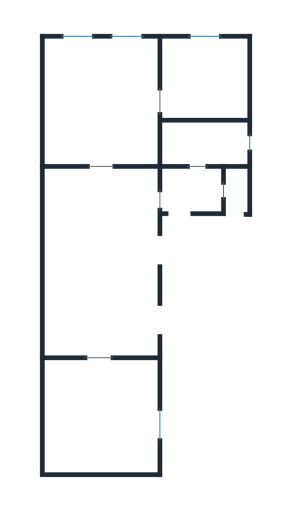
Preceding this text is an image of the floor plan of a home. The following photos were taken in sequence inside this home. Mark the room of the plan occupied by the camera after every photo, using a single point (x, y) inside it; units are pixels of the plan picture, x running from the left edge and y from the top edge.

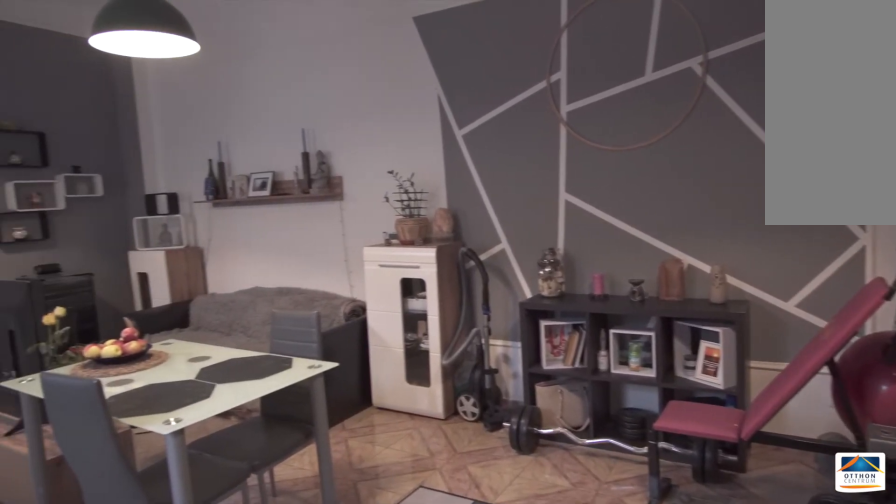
(94, 262)
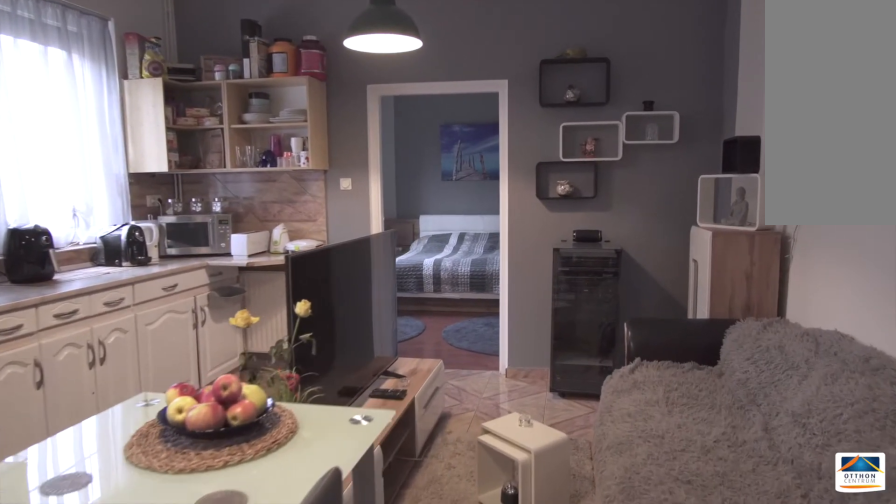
(94, 261)
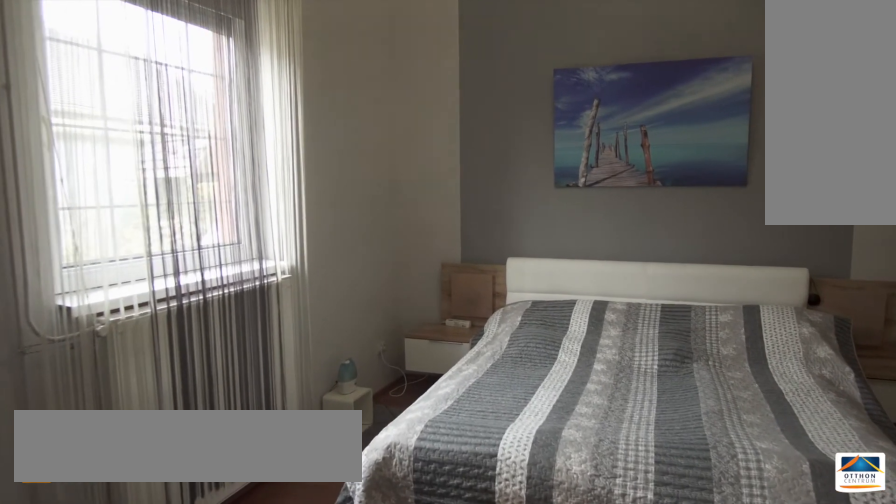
(95, 419)
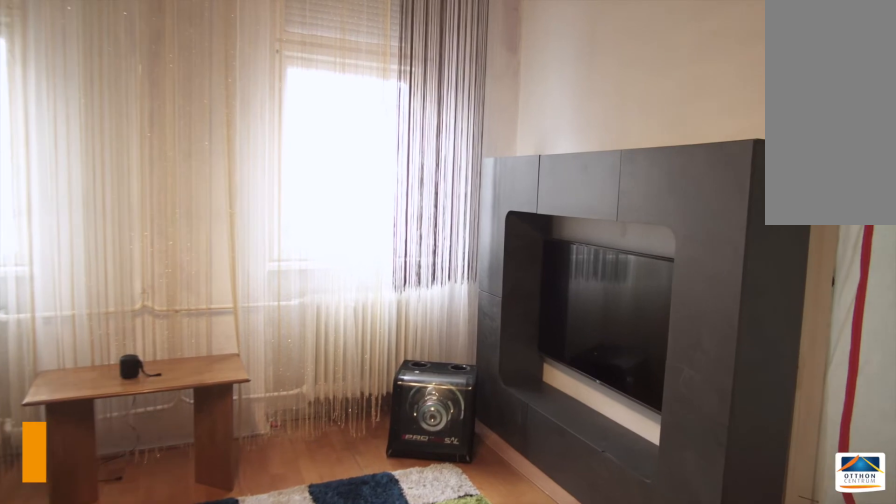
(95, 94)
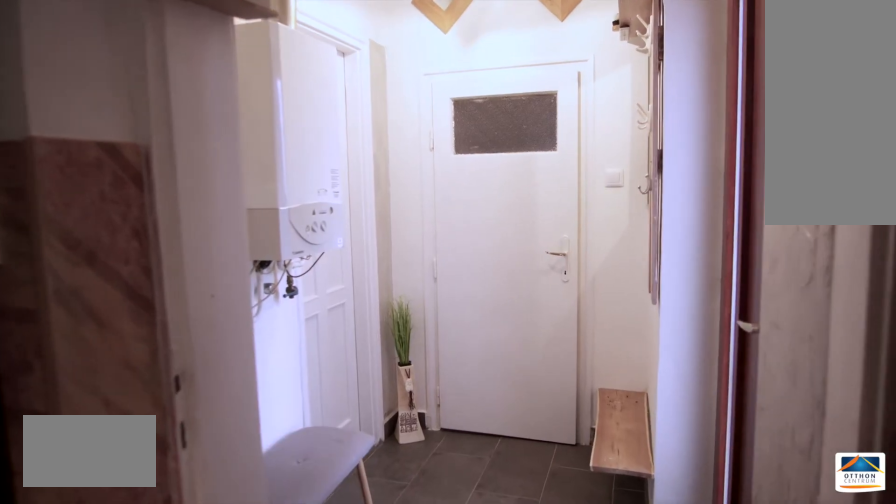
(188, 190)
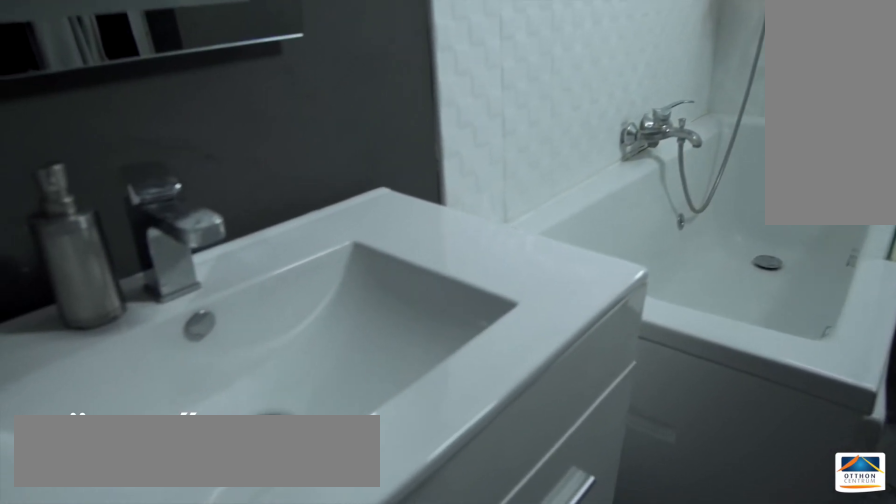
(208, 143)
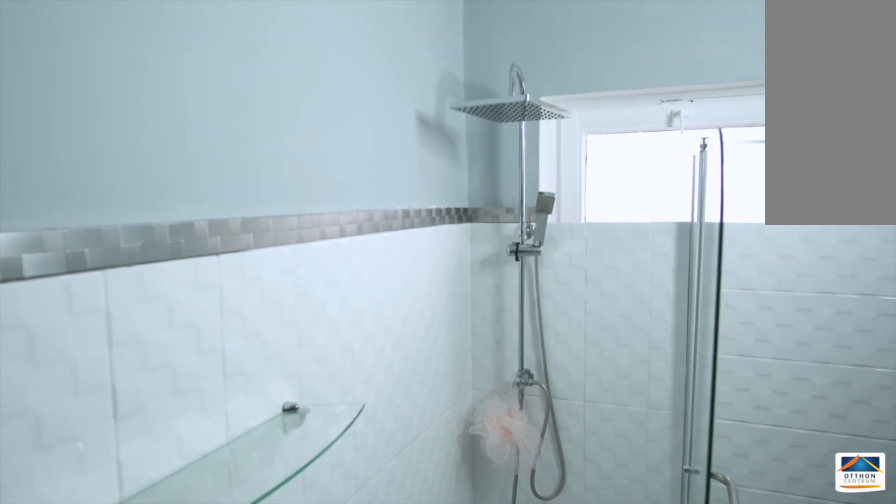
(208, 143)
